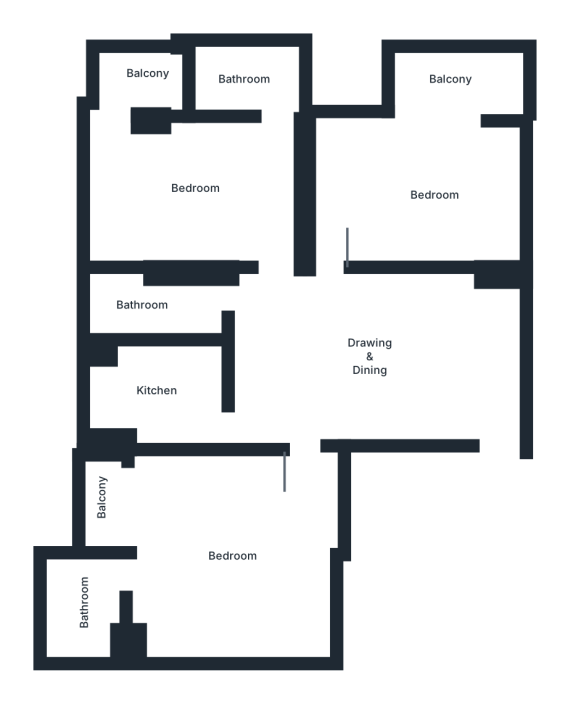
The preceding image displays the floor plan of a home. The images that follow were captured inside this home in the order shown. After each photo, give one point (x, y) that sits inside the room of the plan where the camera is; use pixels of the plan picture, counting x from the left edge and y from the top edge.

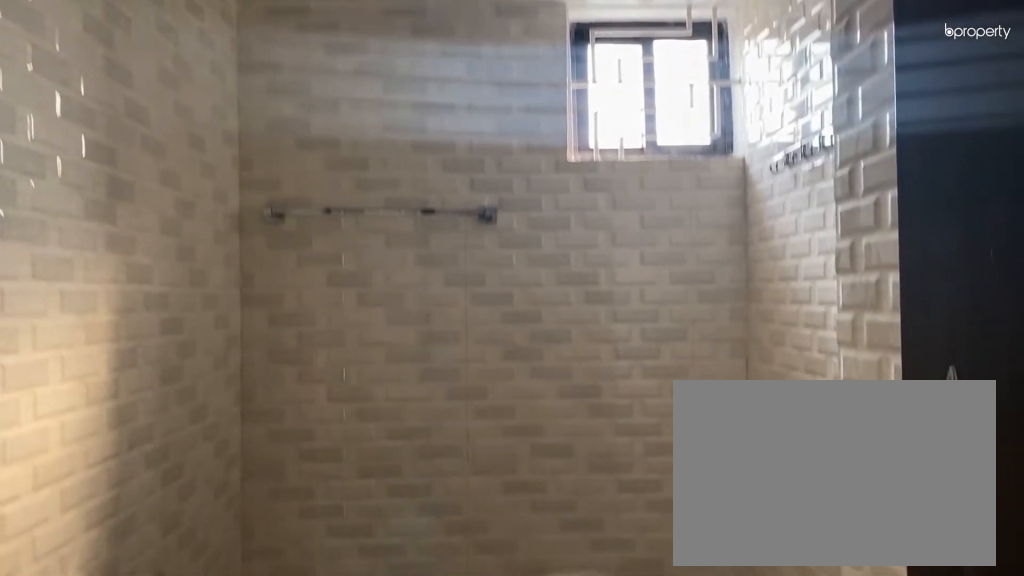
(156, 304)
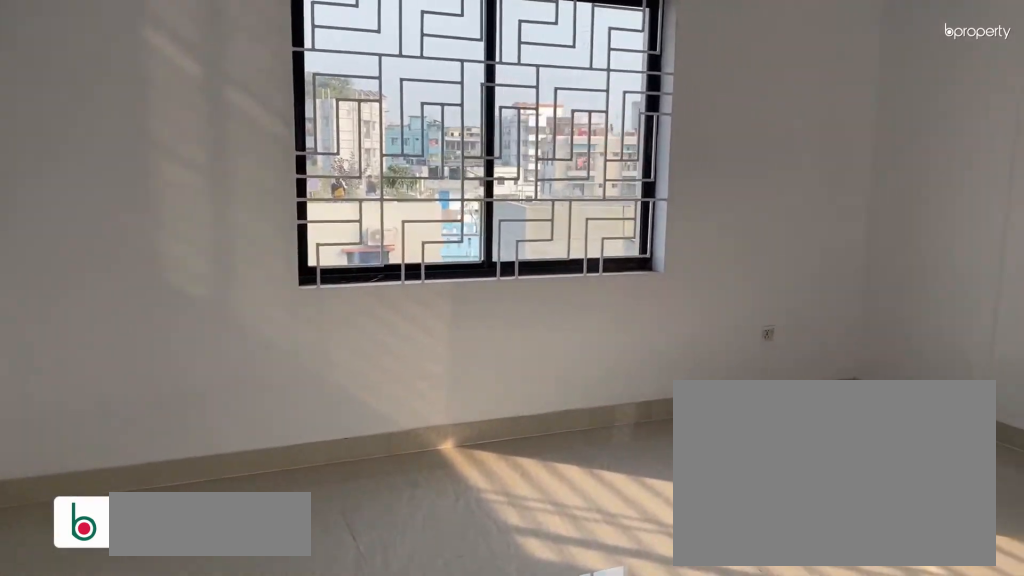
(235, 558)
